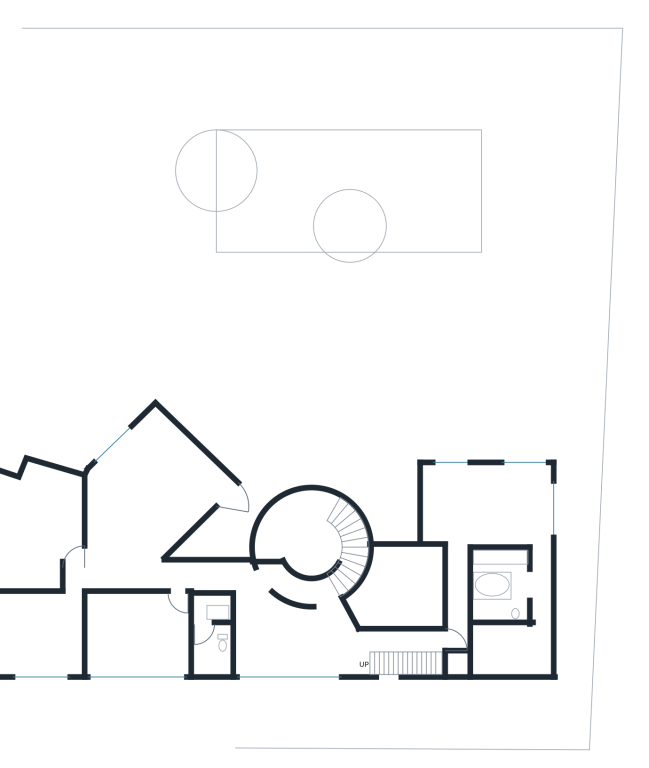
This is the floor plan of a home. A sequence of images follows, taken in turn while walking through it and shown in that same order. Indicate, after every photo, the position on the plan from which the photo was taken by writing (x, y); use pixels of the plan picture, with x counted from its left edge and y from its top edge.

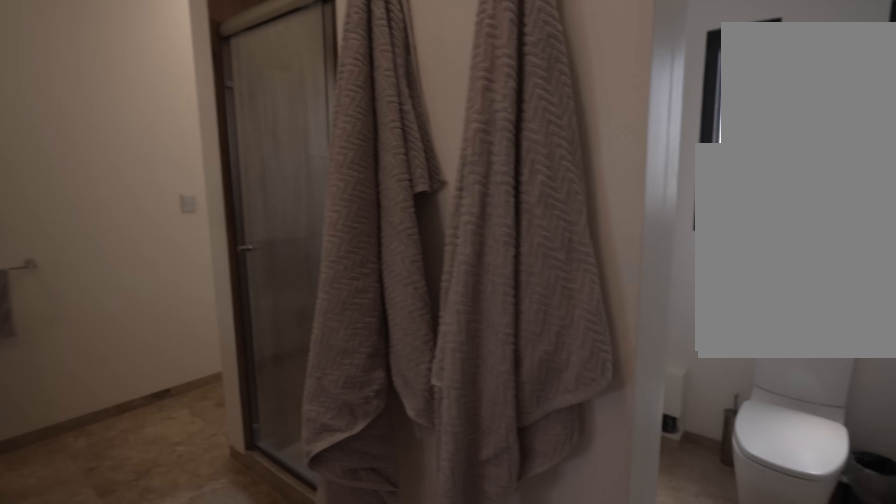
(528, 588)
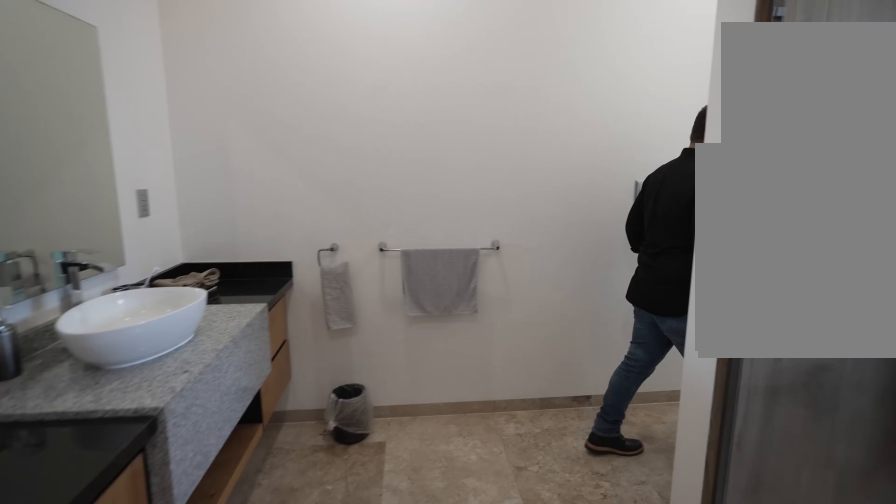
(538, 540)
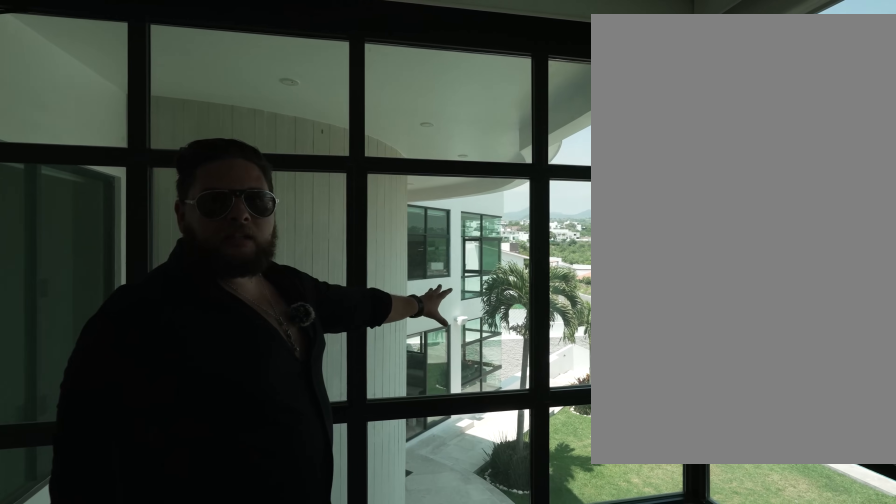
(476, 480)
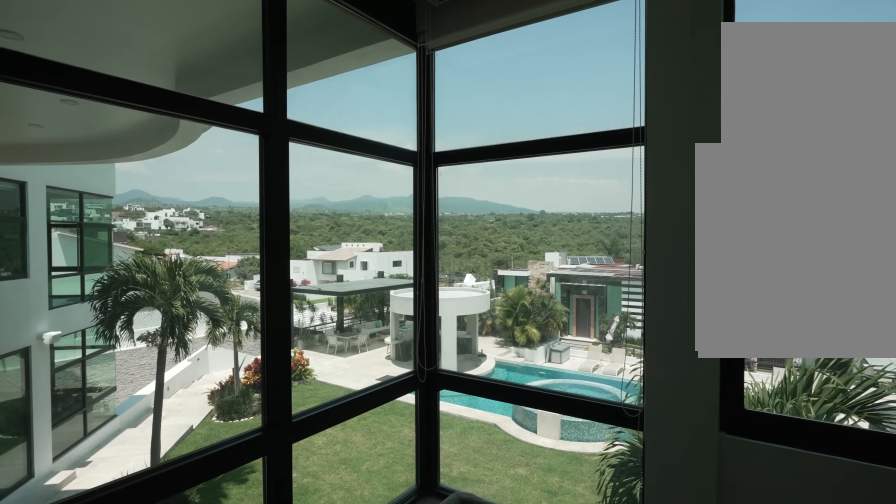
(476, 480)
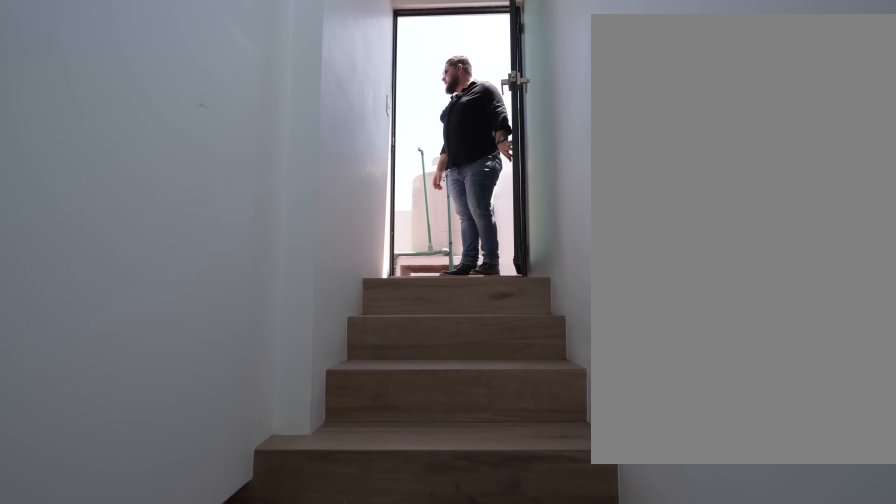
(386, 664)
